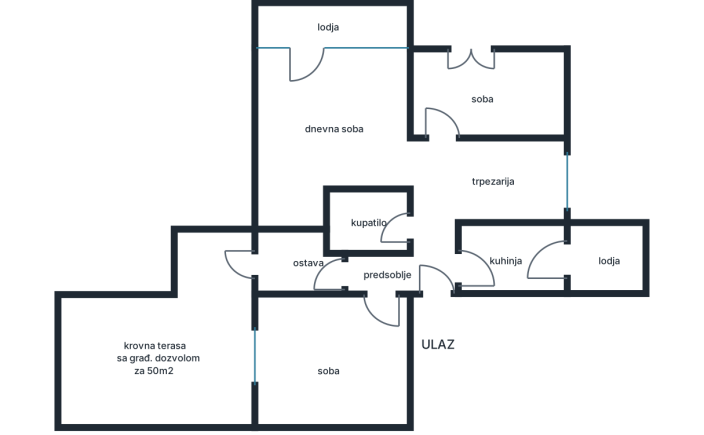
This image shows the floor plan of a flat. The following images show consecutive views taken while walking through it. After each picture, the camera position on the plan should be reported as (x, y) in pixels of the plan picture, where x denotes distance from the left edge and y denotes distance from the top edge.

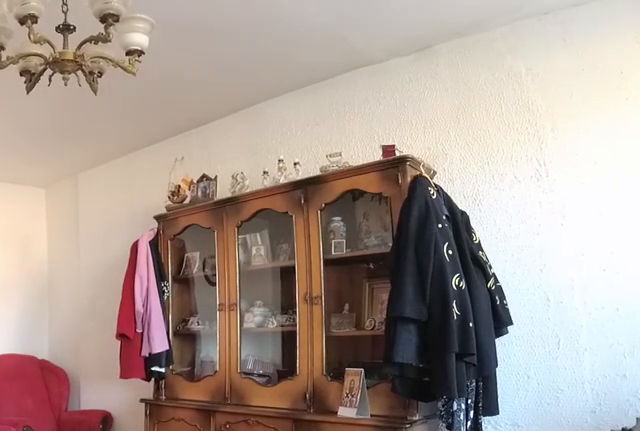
(389, 59)
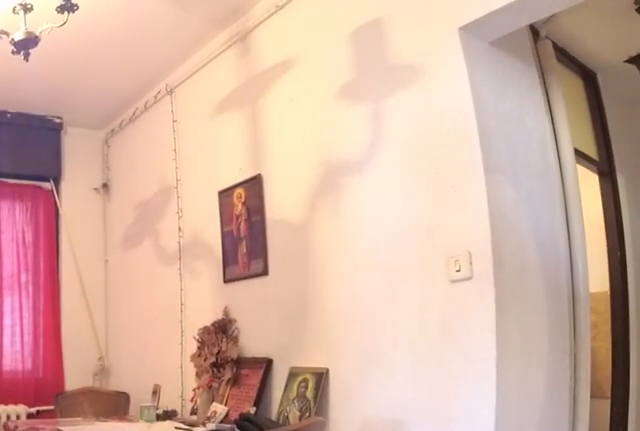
(386, 162)
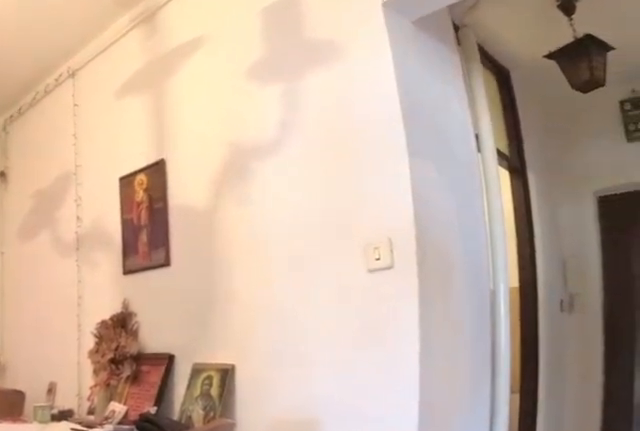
(400, 163)
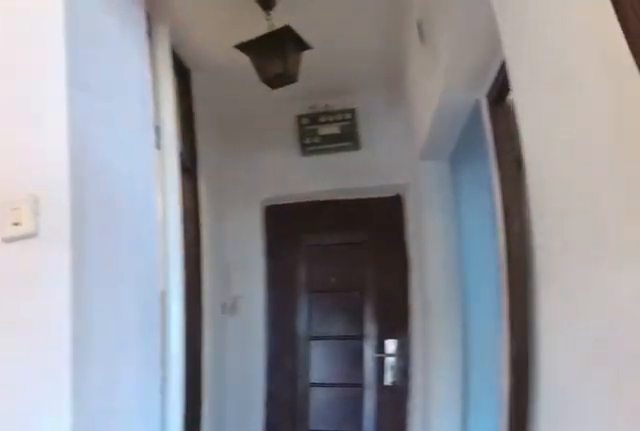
(428, 169)
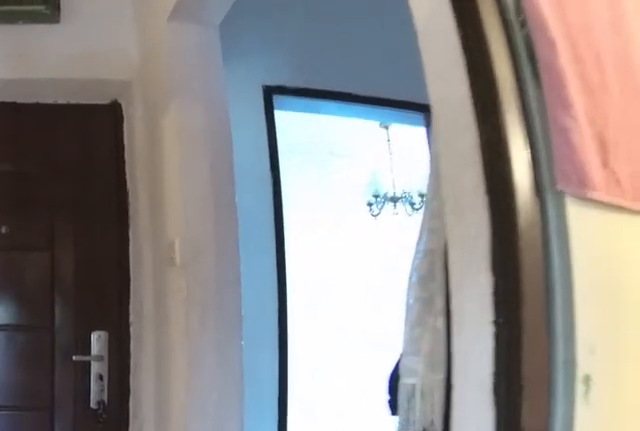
(435, 221)
